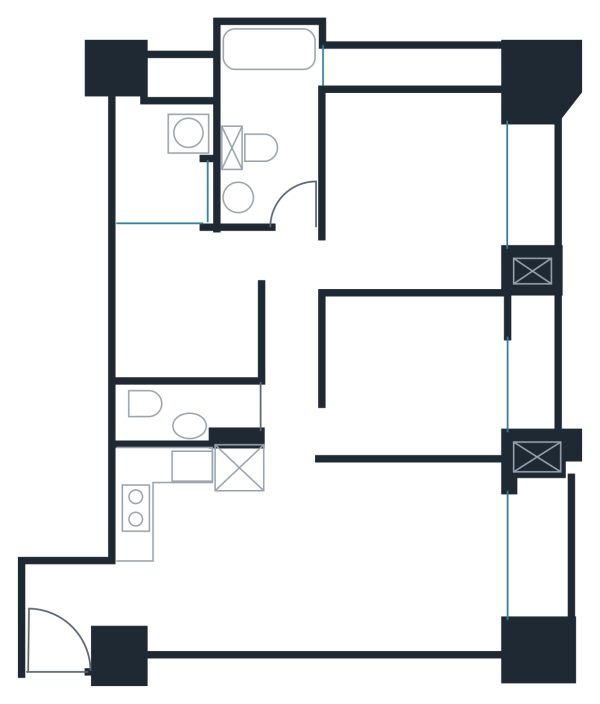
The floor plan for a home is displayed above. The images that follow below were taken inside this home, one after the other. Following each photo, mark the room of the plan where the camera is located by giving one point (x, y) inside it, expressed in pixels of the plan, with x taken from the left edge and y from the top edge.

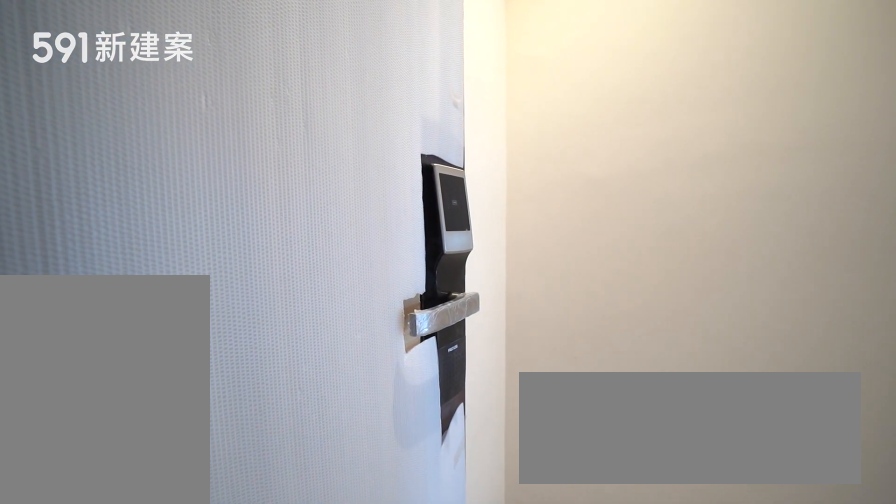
(70, 613)
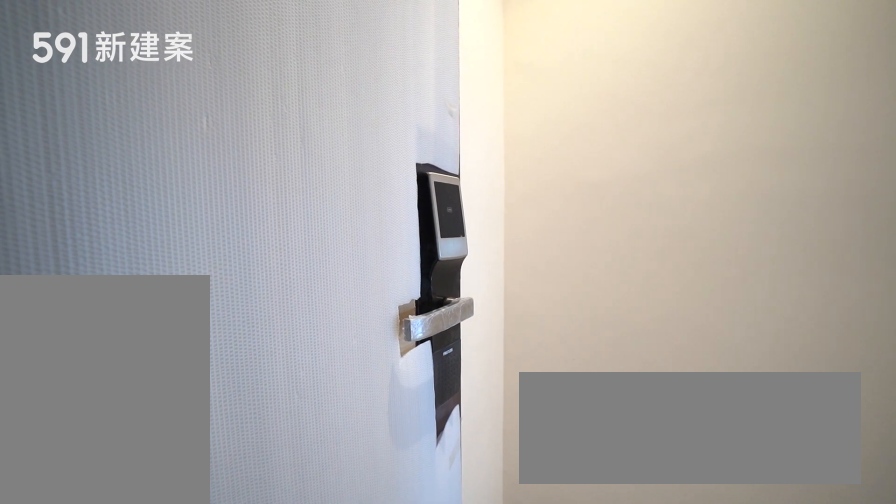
(70, 613)
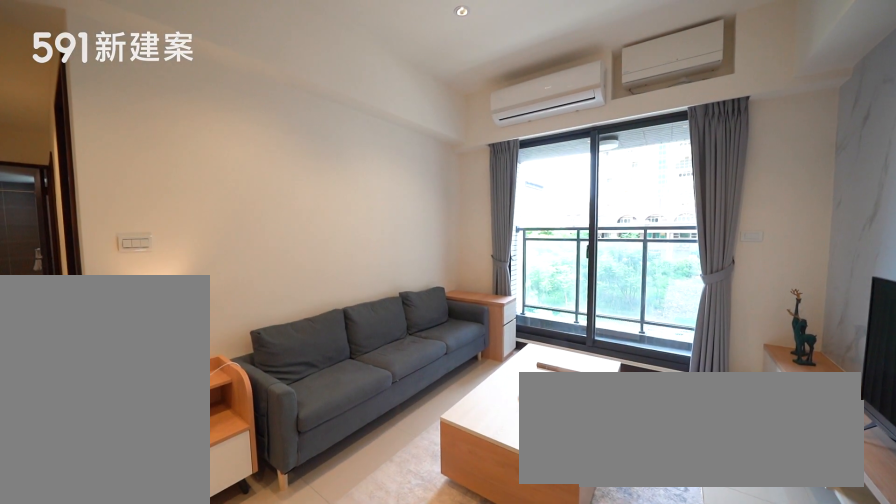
(417, 552)
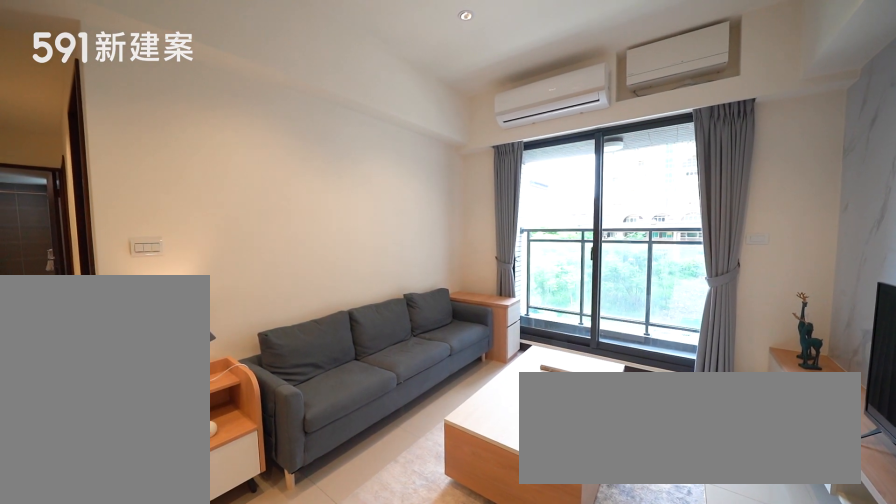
(417, 552)
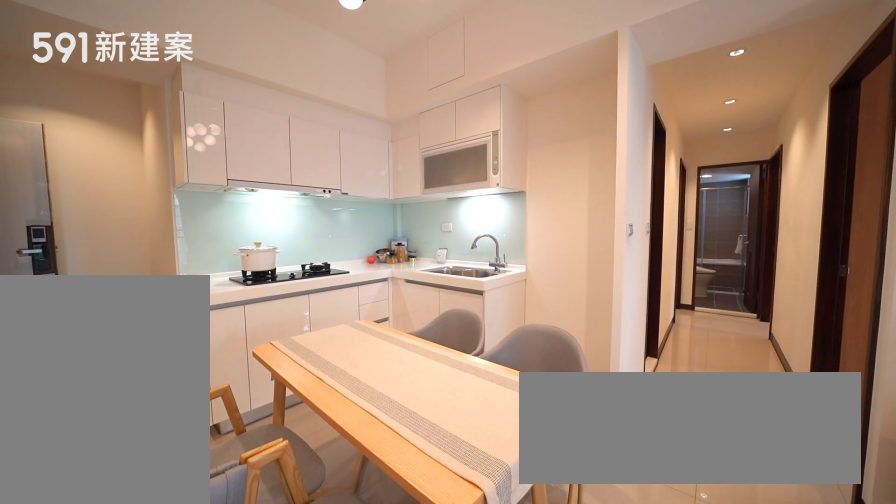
(245, 571)
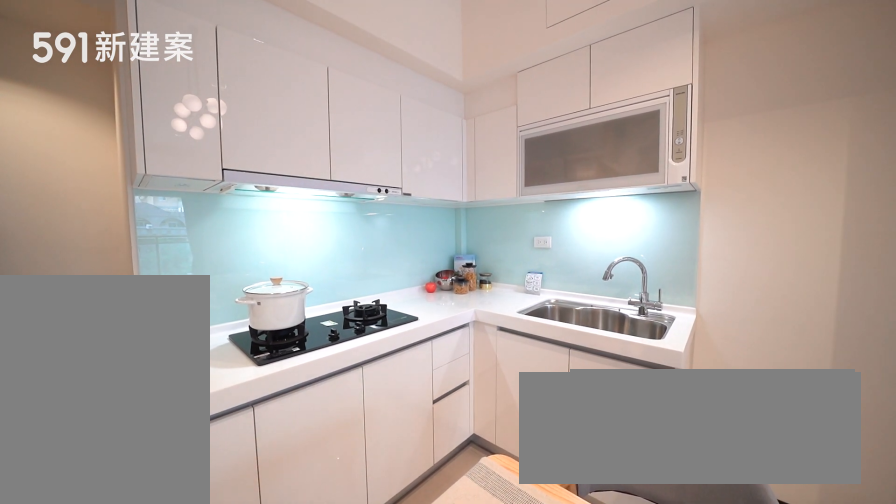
(186, 502)
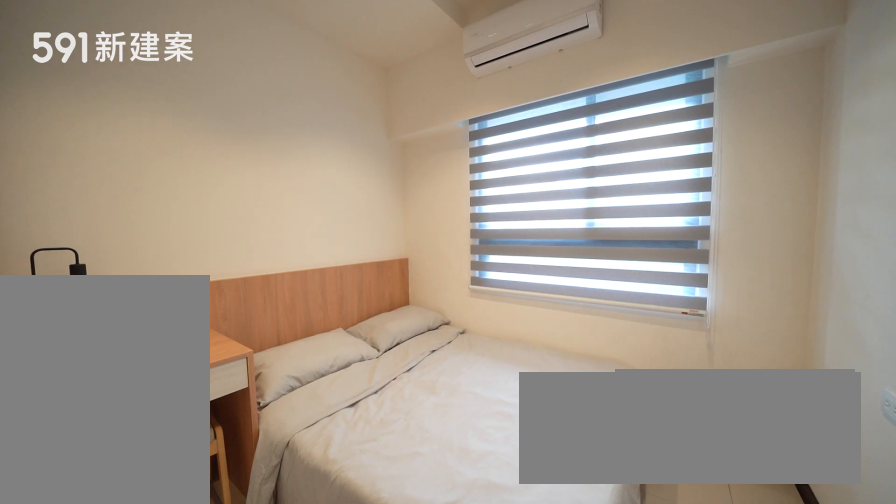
(419, 377)
